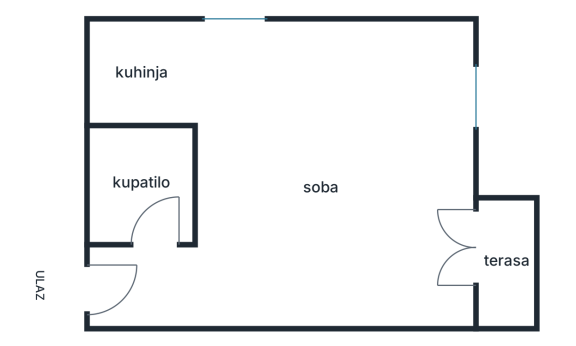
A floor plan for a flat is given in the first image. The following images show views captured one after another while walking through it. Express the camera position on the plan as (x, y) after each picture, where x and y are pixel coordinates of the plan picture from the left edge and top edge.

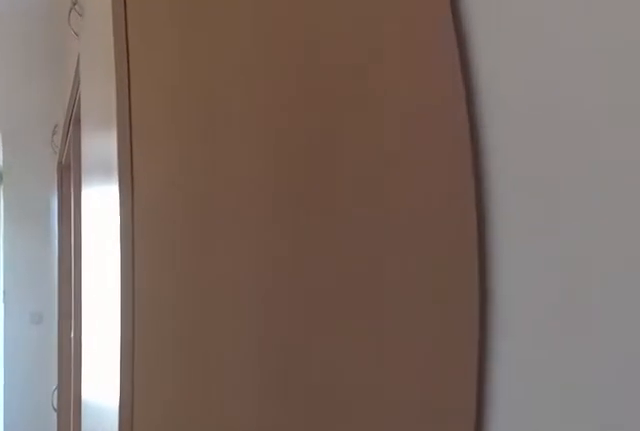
(177, 285)
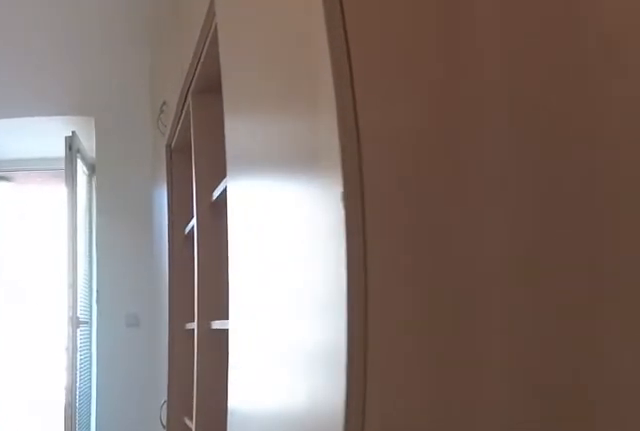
(184, 287)
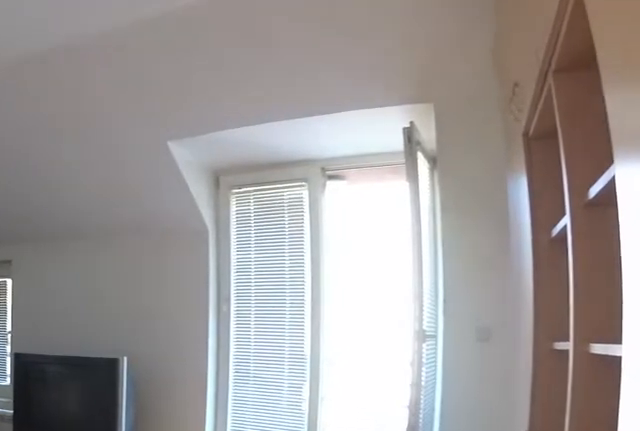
(187, 293)
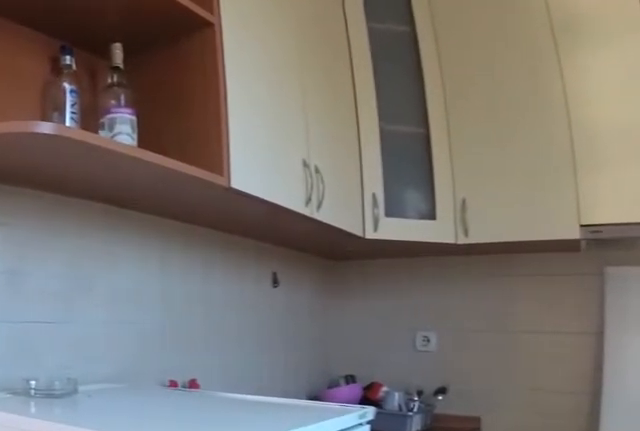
(167, 44)
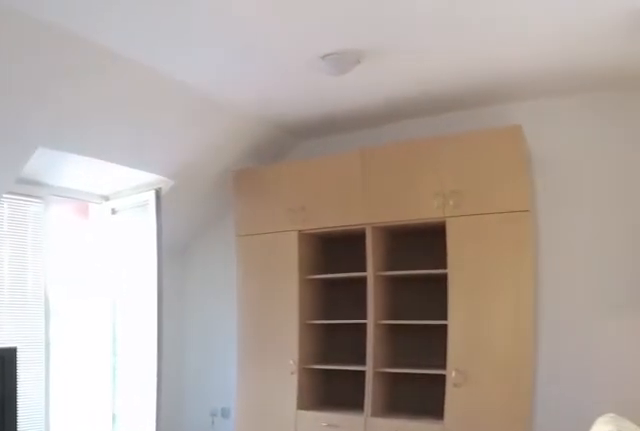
(242, 86)
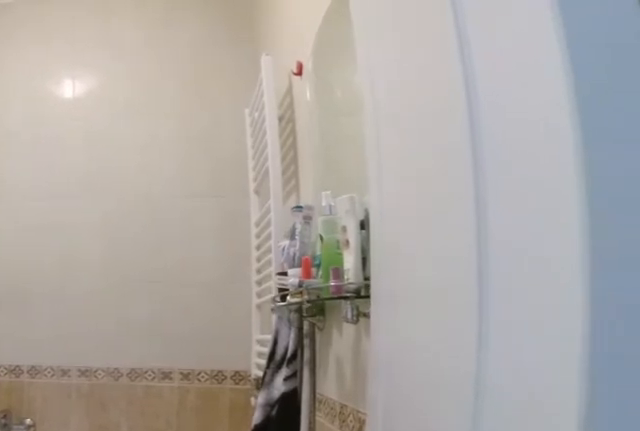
(183, 266)
